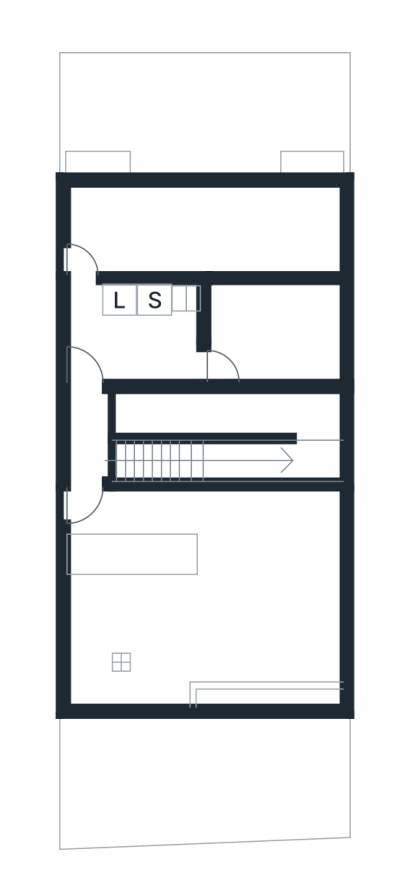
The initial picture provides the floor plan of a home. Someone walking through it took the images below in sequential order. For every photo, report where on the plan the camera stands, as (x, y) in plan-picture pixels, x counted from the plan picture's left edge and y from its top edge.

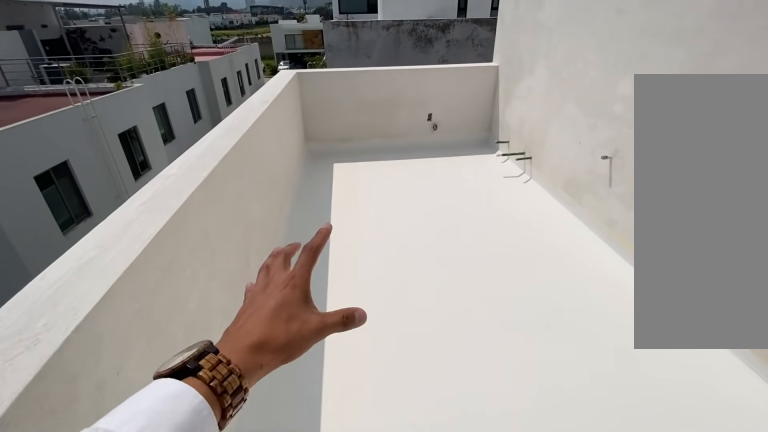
(144, 214)
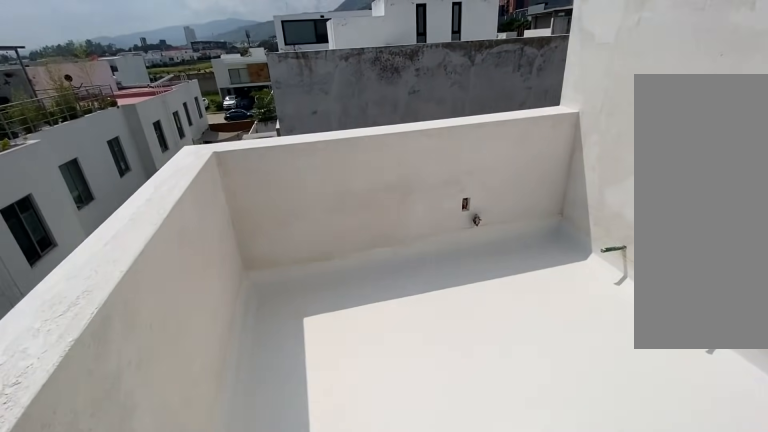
(208, 221)
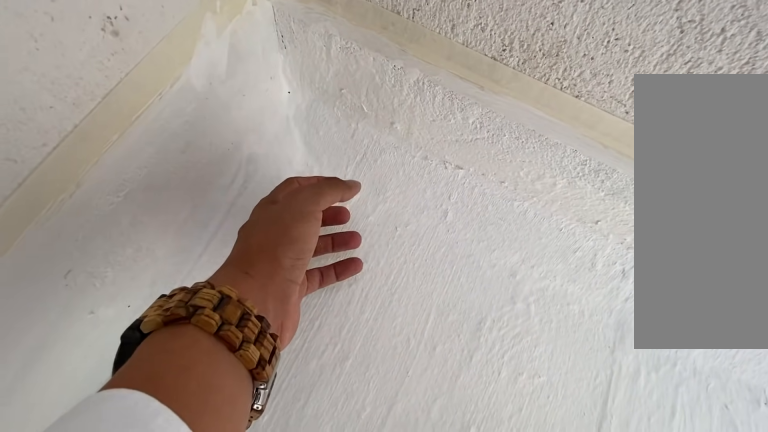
(180, 221)
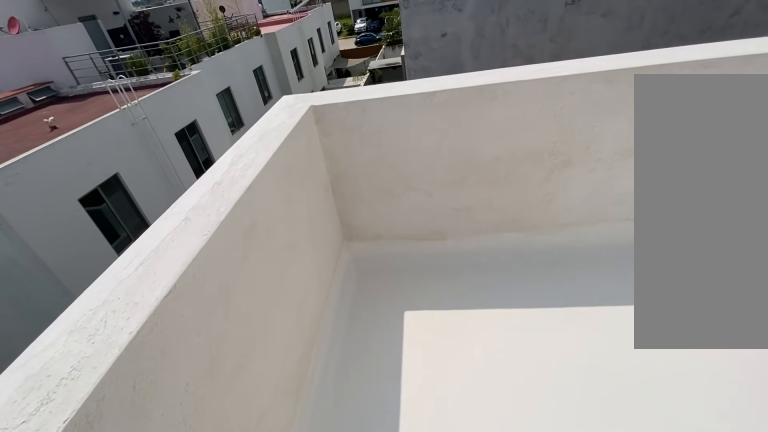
(199, 218)
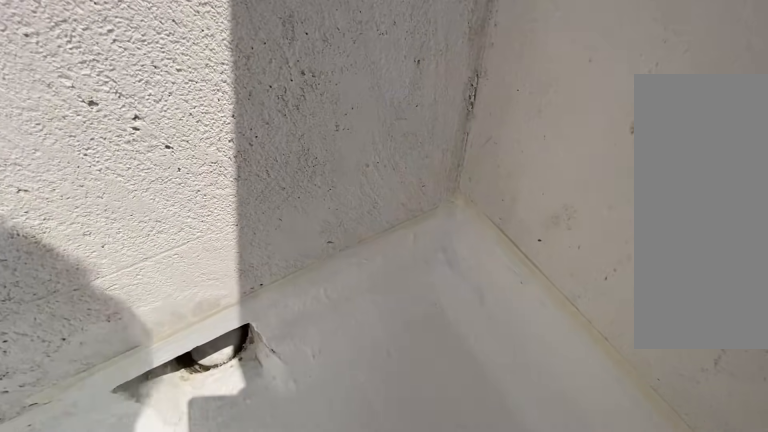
(78, 202)
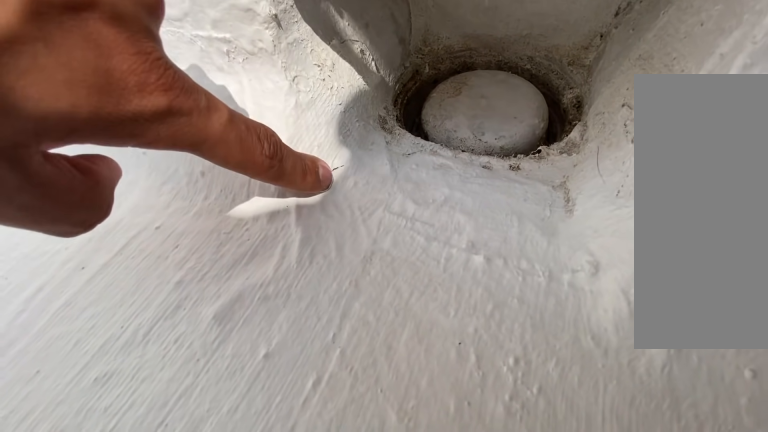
(76, 204)
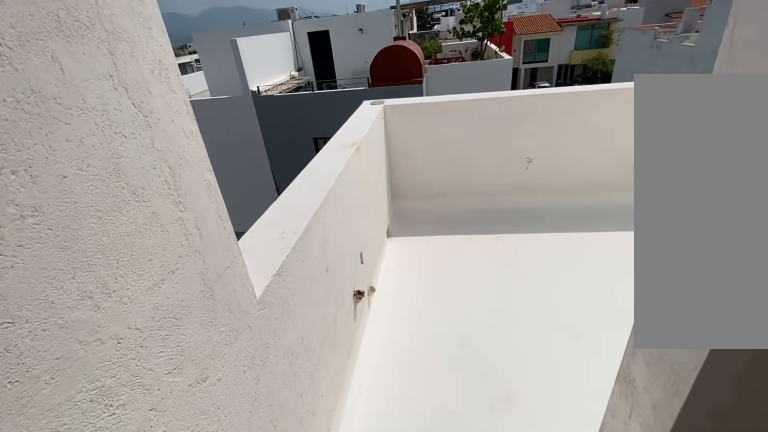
(88, 299)
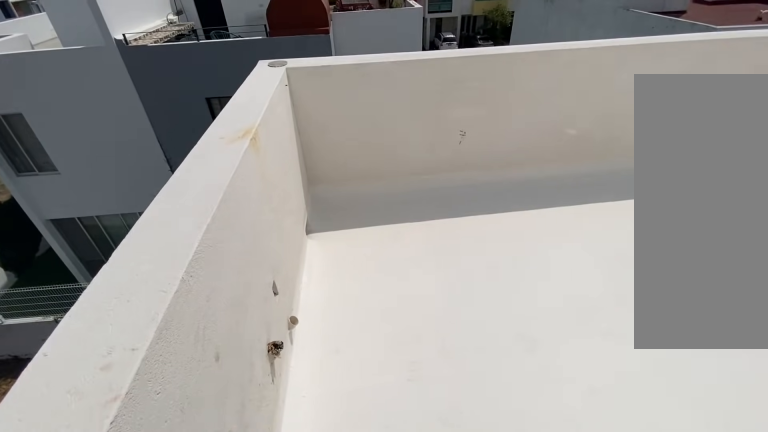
(85, 223)
